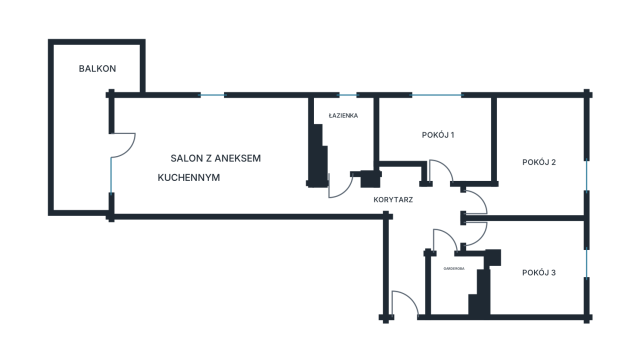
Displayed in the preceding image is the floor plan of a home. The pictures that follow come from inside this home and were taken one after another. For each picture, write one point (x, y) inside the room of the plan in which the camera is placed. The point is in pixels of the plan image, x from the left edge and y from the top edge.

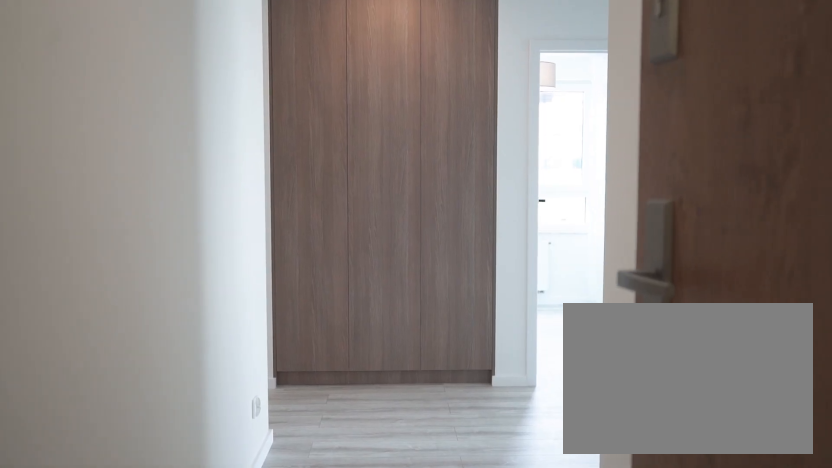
(401, 221)
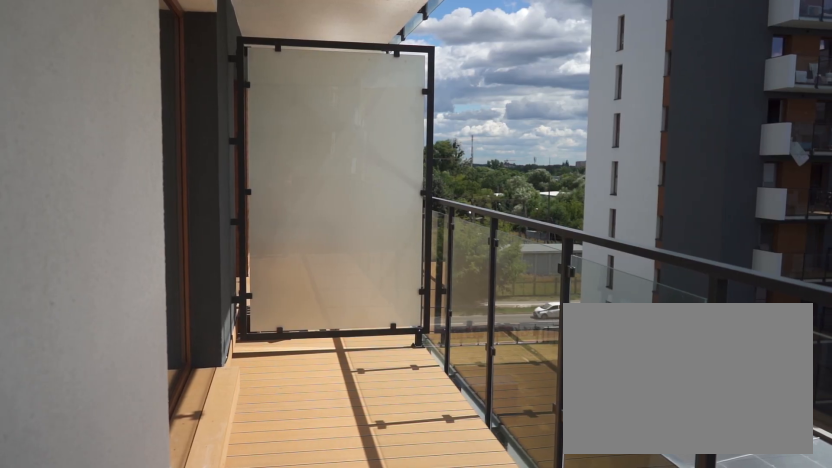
(88, 120)
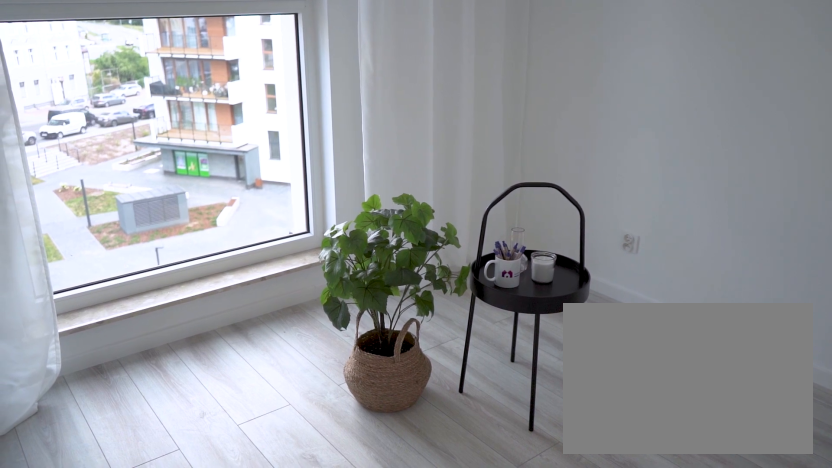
(534, 265)
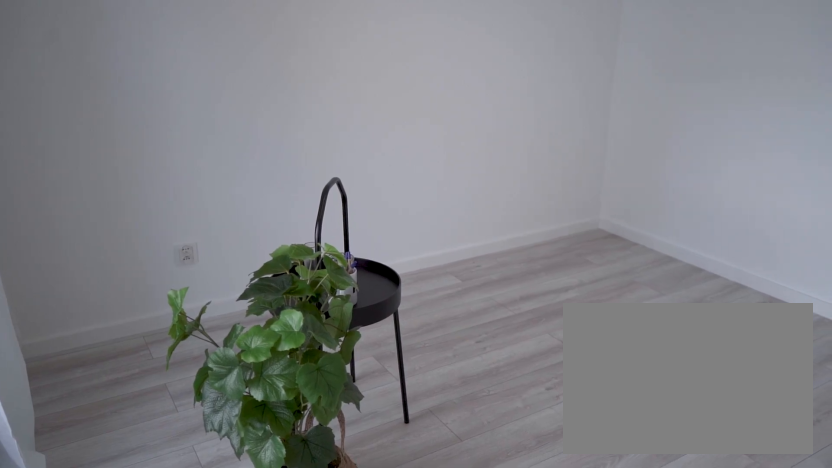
(534, 265)
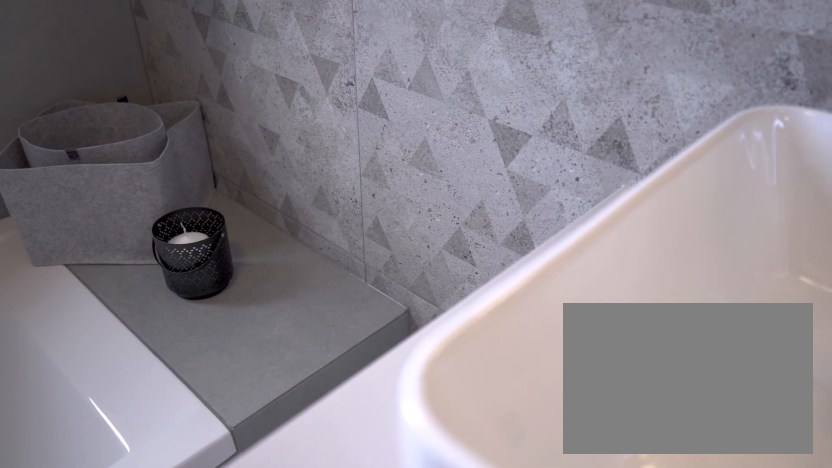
(346, 134)
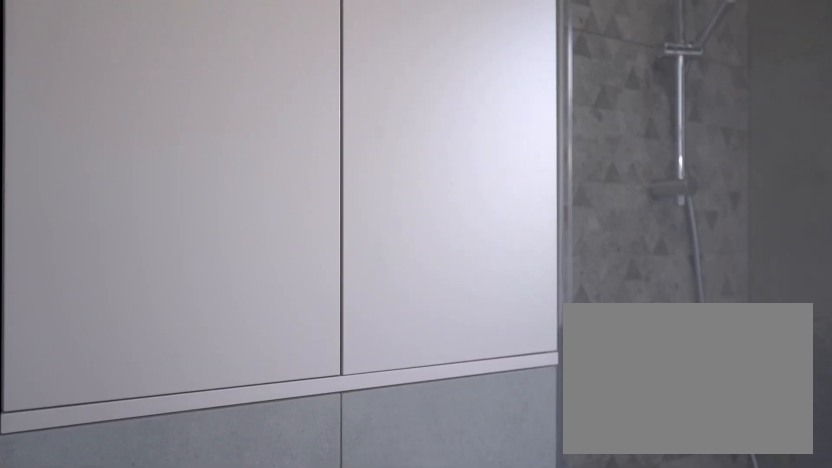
(346, 134)
